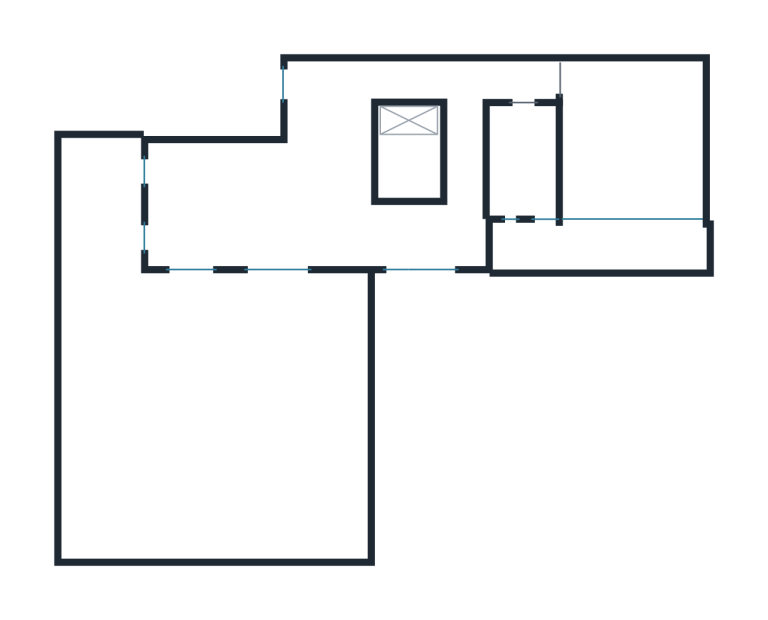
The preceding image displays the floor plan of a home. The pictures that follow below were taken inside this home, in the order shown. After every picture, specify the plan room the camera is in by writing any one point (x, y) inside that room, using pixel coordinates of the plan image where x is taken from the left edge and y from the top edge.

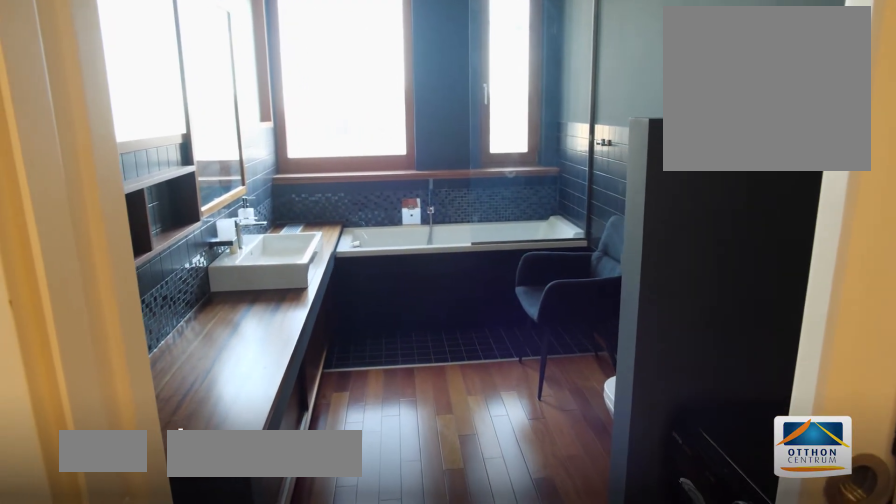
(522, 156)
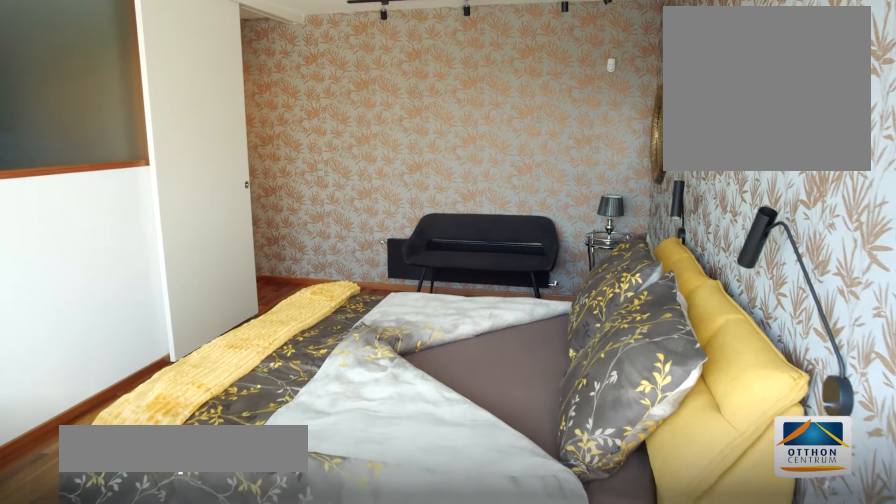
(635, 156)
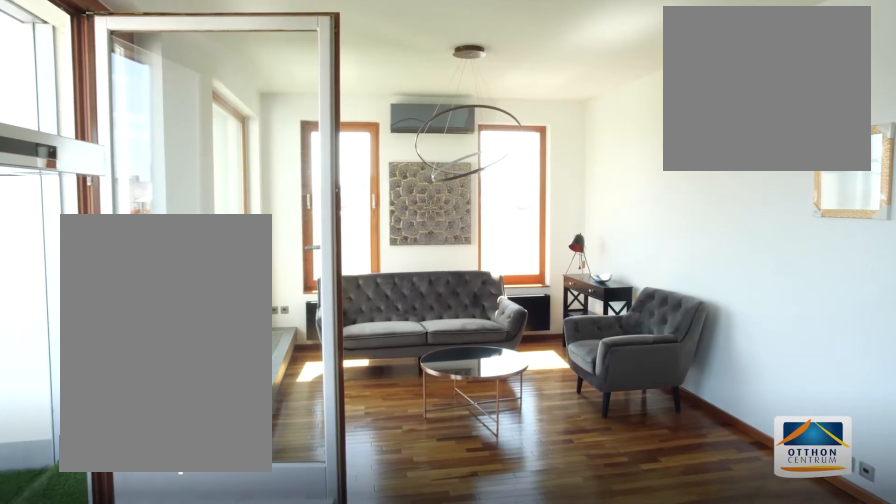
(225, 200)
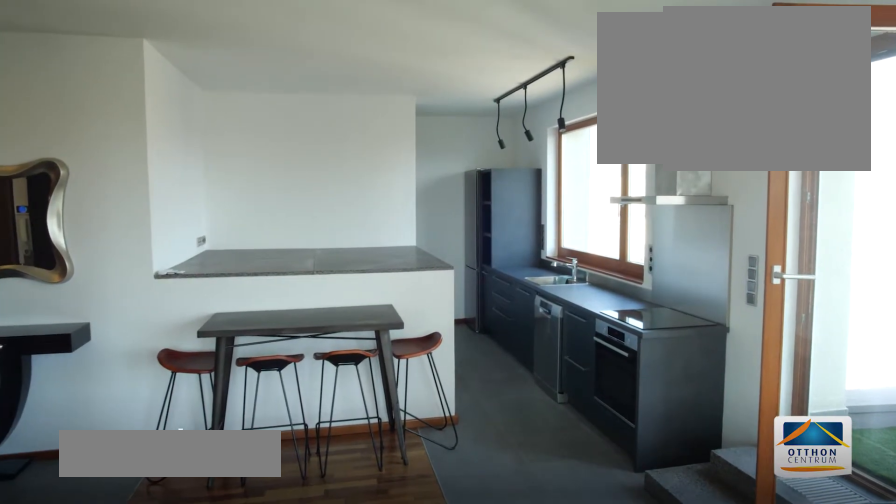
(410, 236)
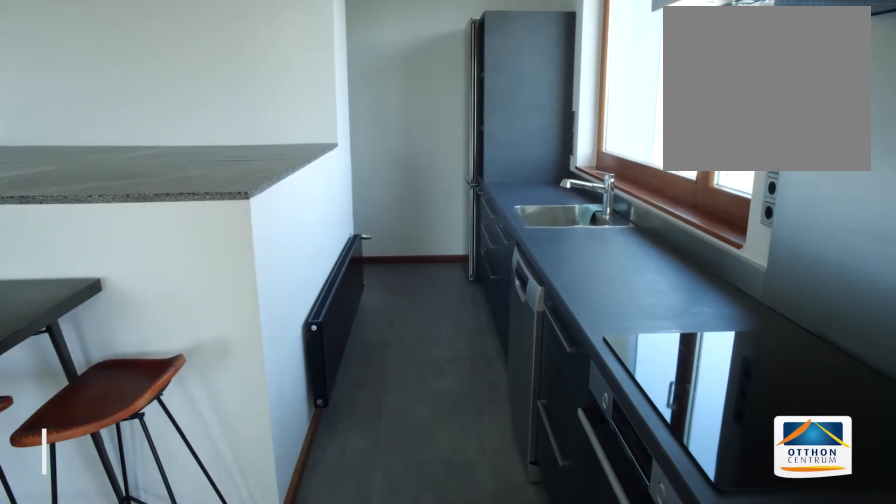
(407, 236)
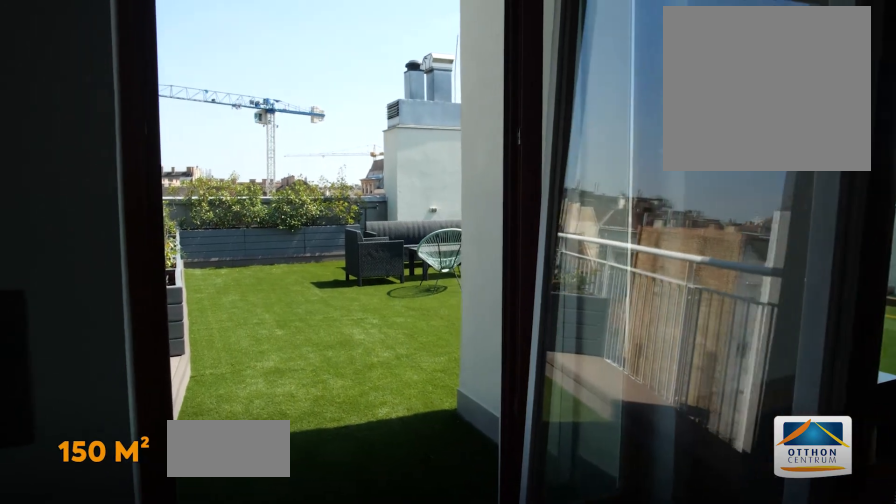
(196, 430)
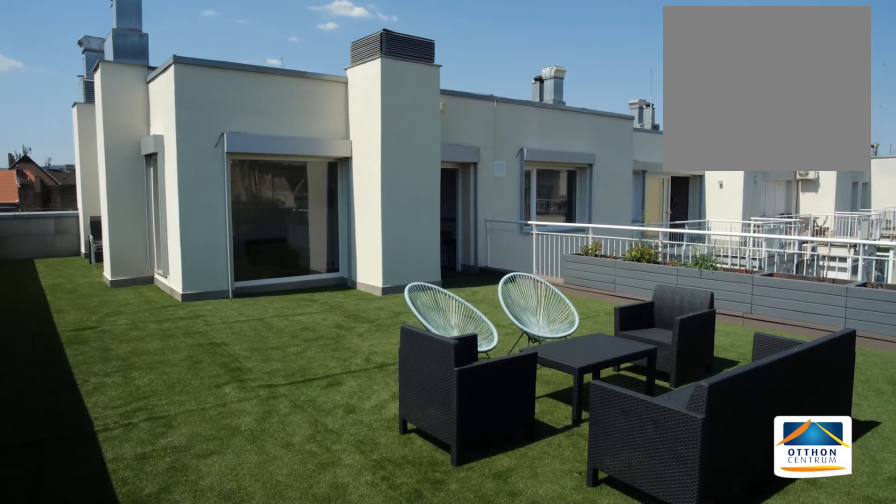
(196, 430)
